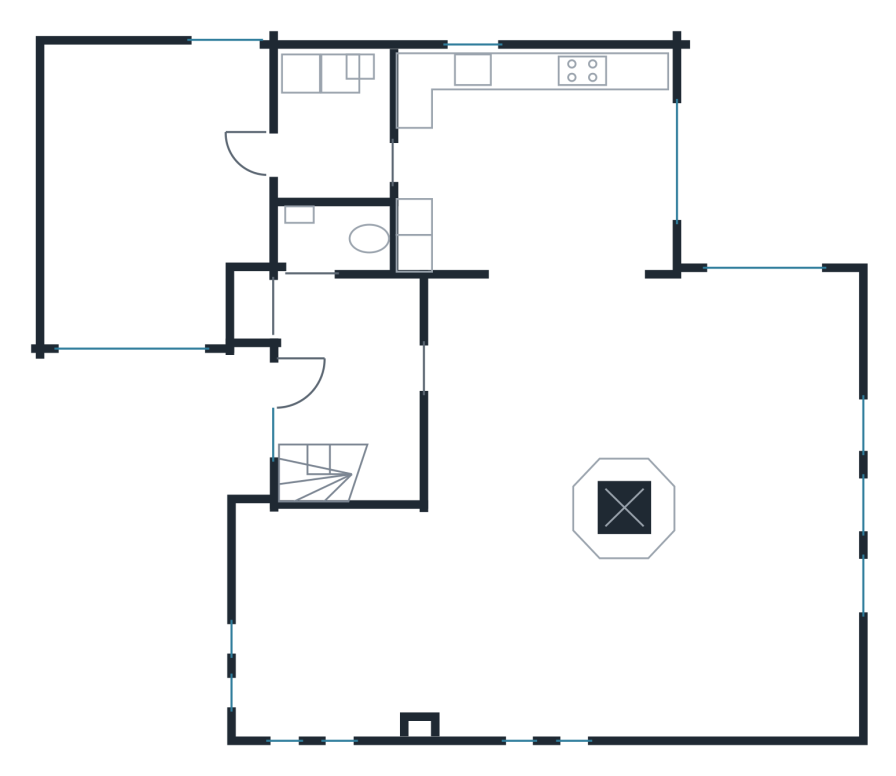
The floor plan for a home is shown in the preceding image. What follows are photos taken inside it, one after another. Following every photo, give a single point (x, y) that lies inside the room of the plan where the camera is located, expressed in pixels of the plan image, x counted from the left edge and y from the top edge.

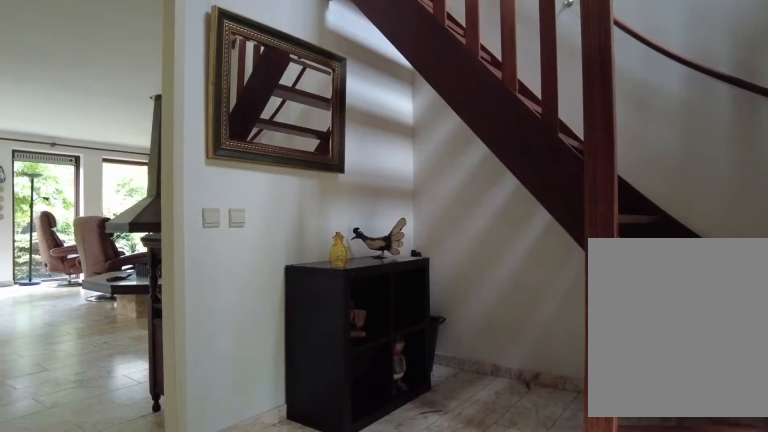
(356, 378)
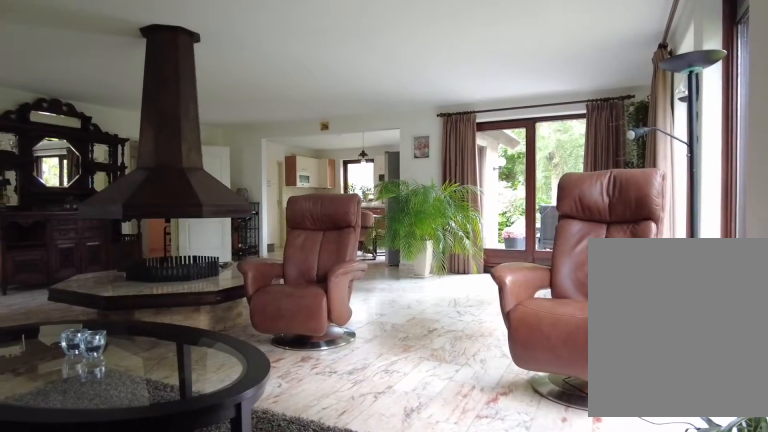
(560, 465)
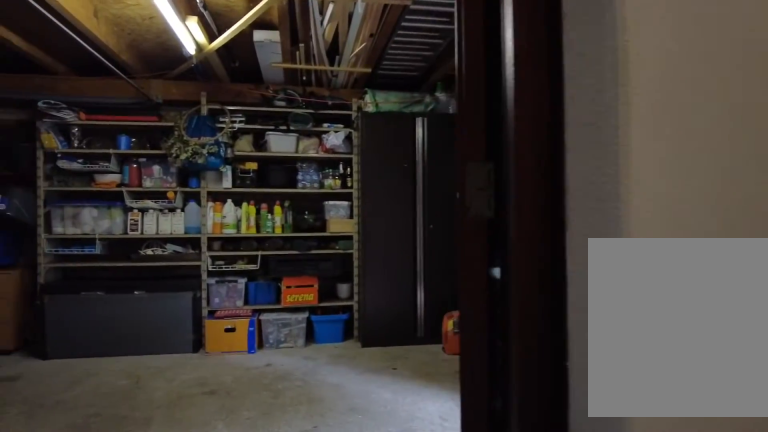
(150, 190)
